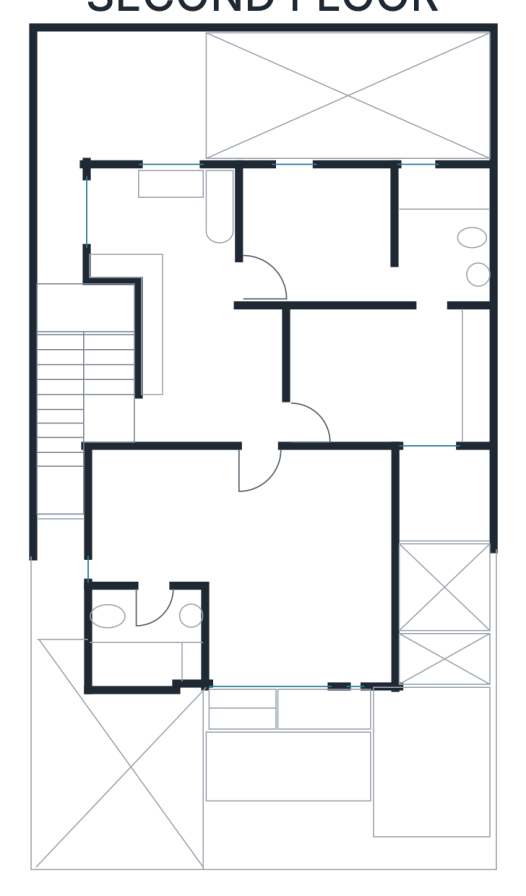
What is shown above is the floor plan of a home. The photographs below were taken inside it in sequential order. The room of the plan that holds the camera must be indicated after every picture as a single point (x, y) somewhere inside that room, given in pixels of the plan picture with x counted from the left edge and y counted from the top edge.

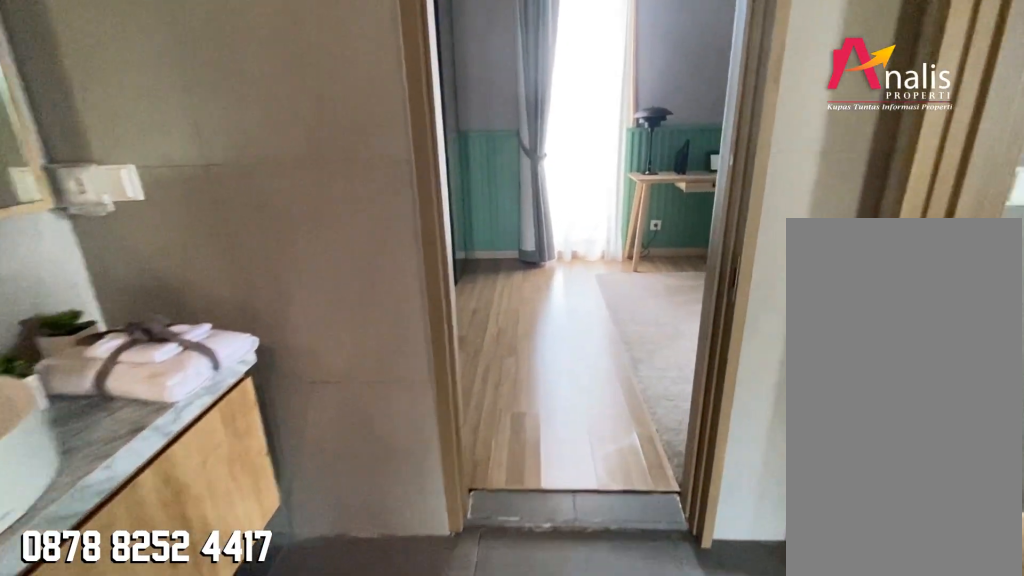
(445, 236)
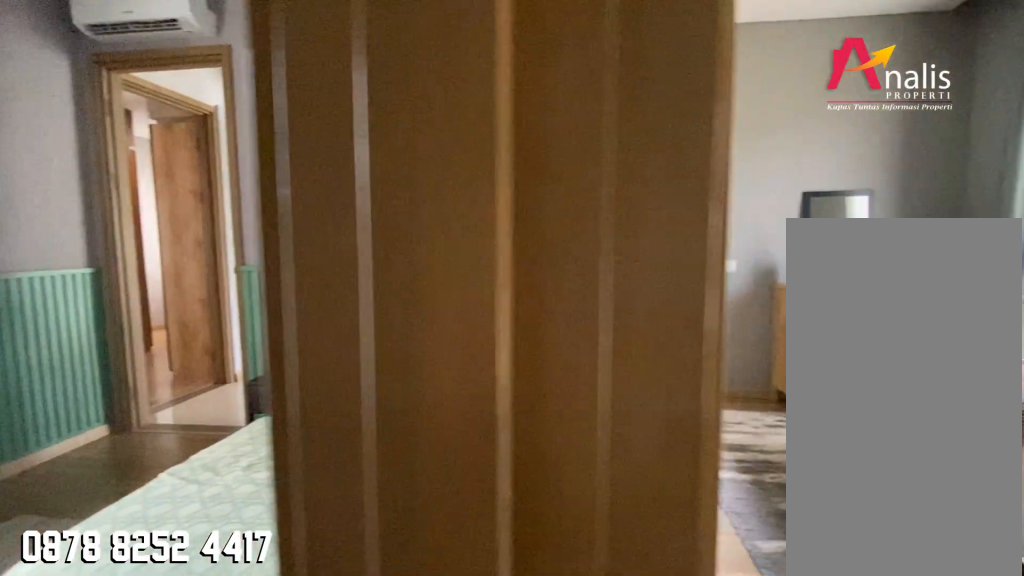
(392, 386)
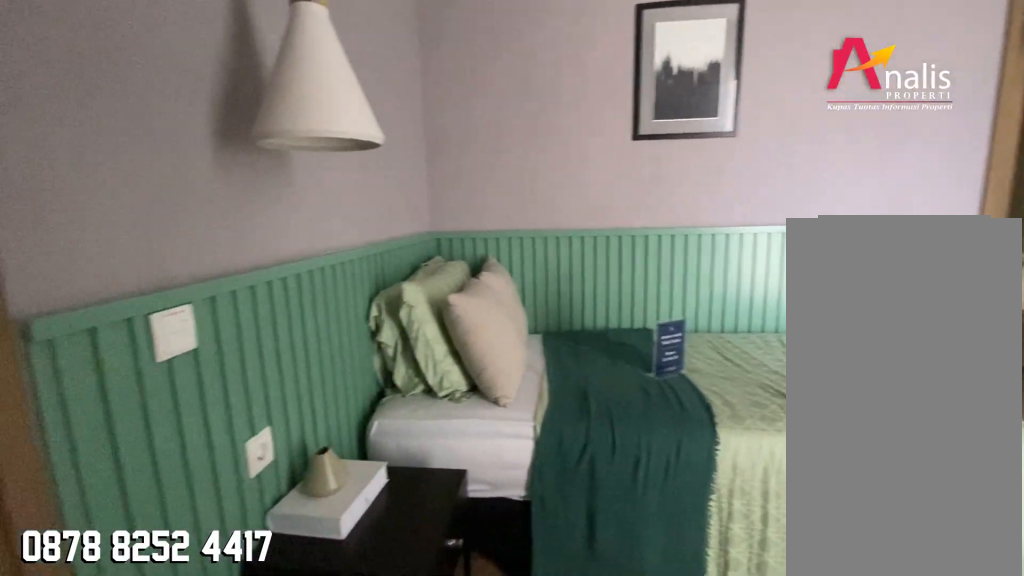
(392, 386)
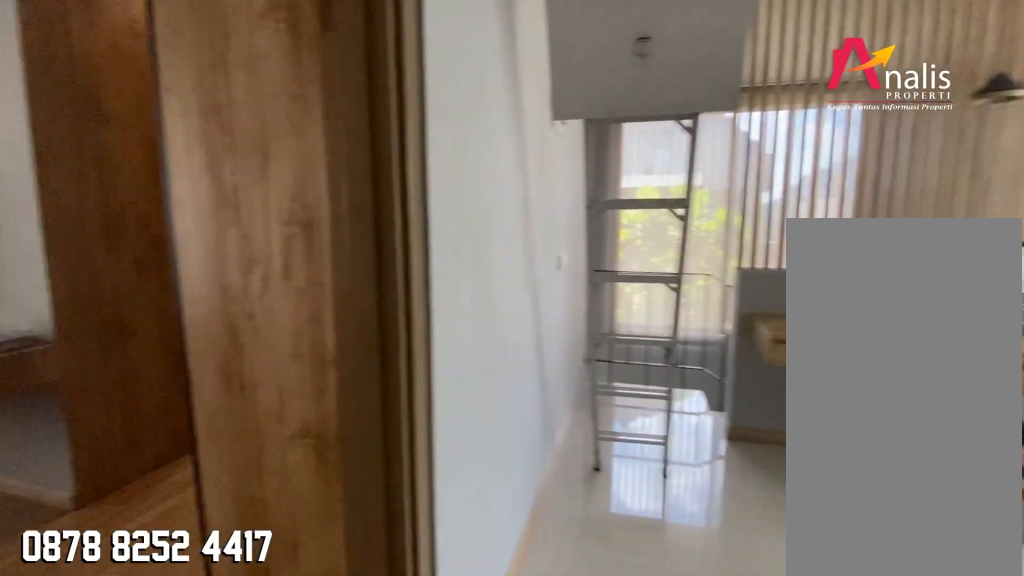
(189, 307)
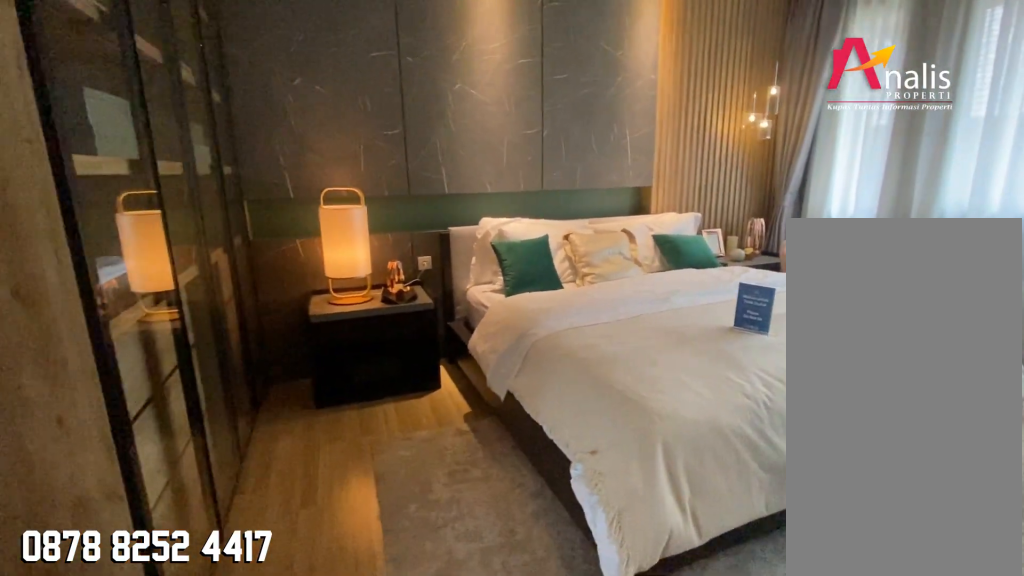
(237, 561)
